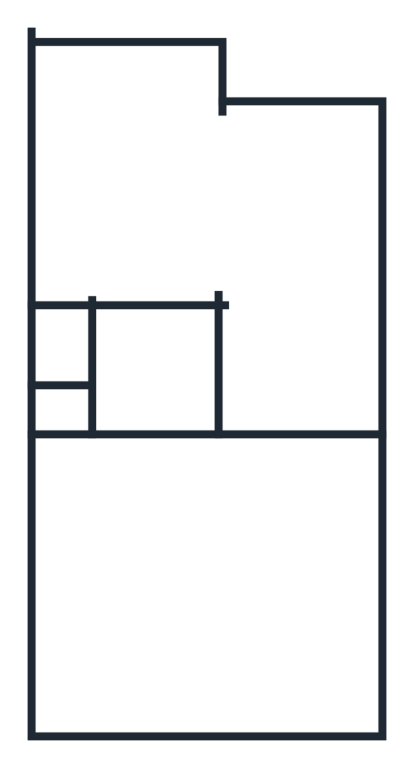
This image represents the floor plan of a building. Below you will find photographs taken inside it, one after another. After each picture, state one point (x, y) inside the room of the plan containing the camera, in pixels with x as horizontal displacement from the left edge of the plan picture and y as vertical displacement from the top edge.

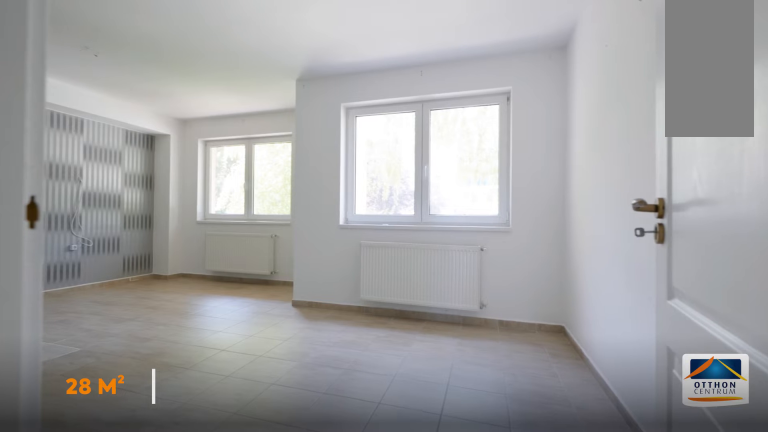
(181, 191)
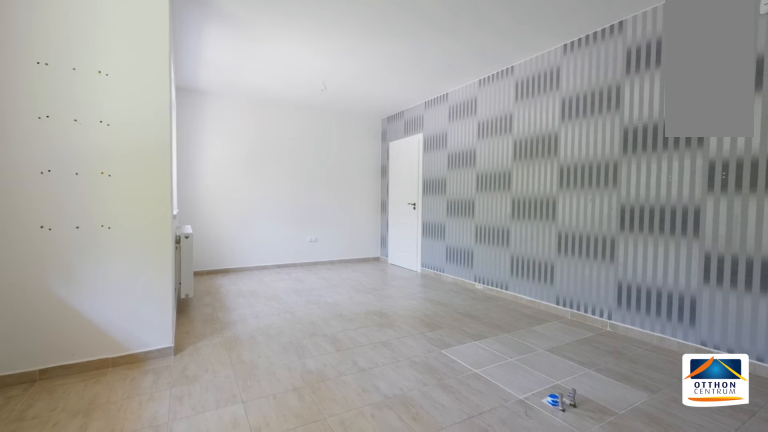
(180, 191)
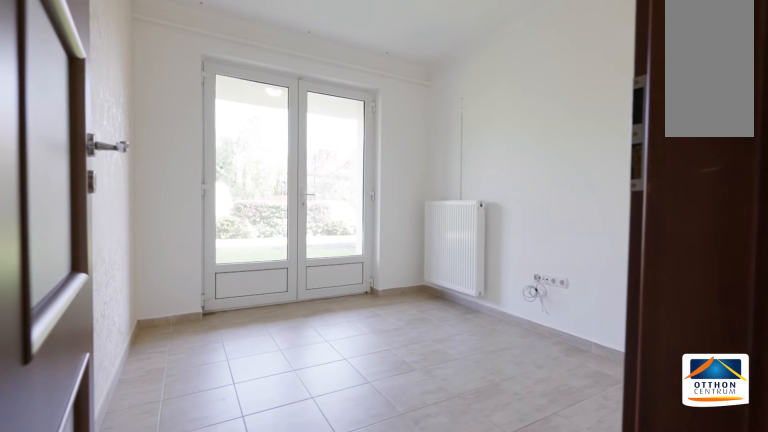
(135, 646)
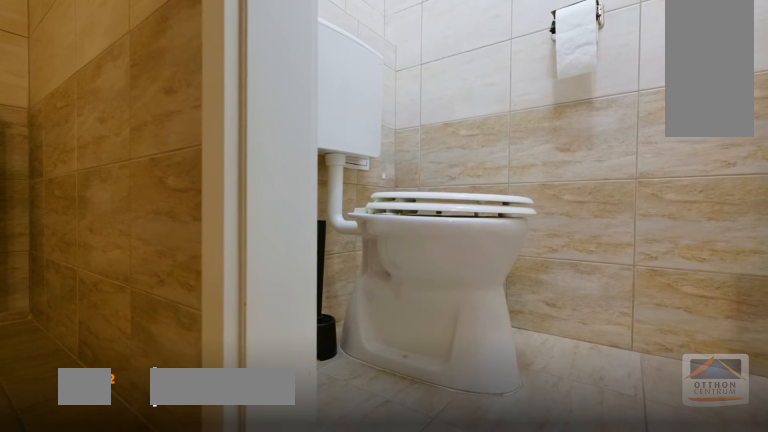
(152, 361)
